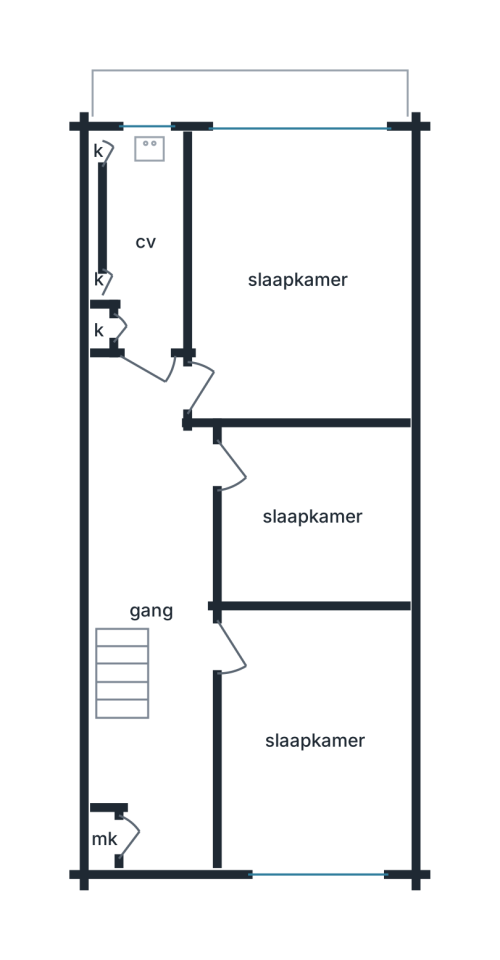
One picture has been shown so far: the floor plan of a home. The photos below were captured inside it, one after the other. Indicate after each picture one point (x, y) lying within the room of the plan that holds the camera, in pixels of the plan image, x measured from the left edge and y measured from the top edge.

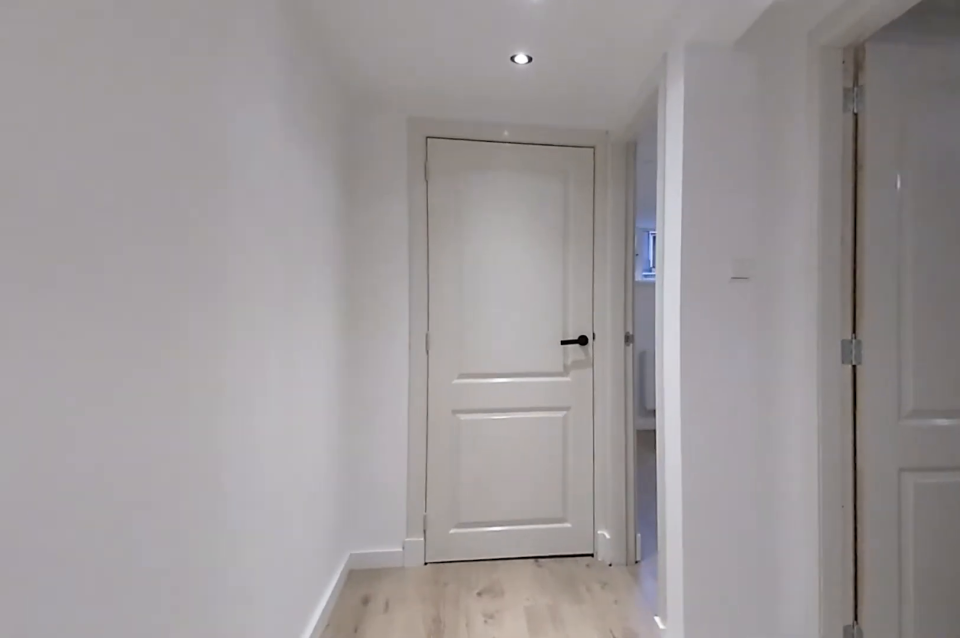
(155, 603)
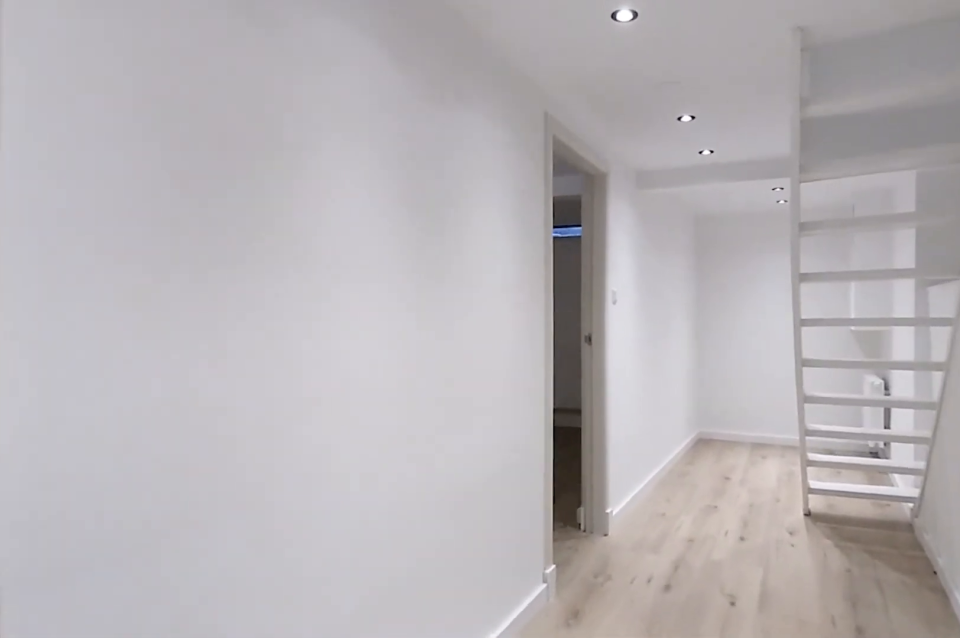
(155, 602)
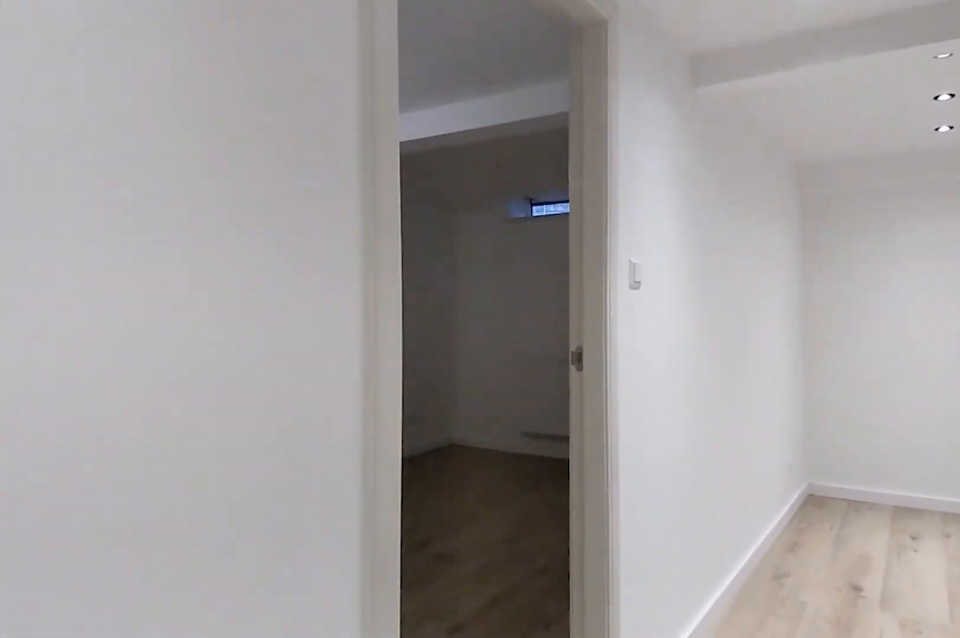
(155, 602)
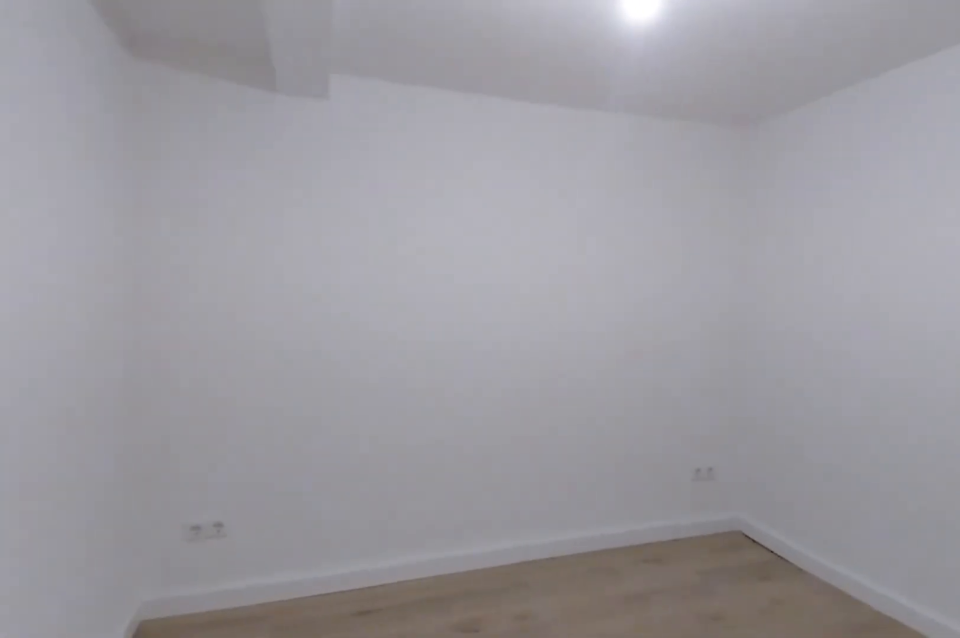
(312, 516)
